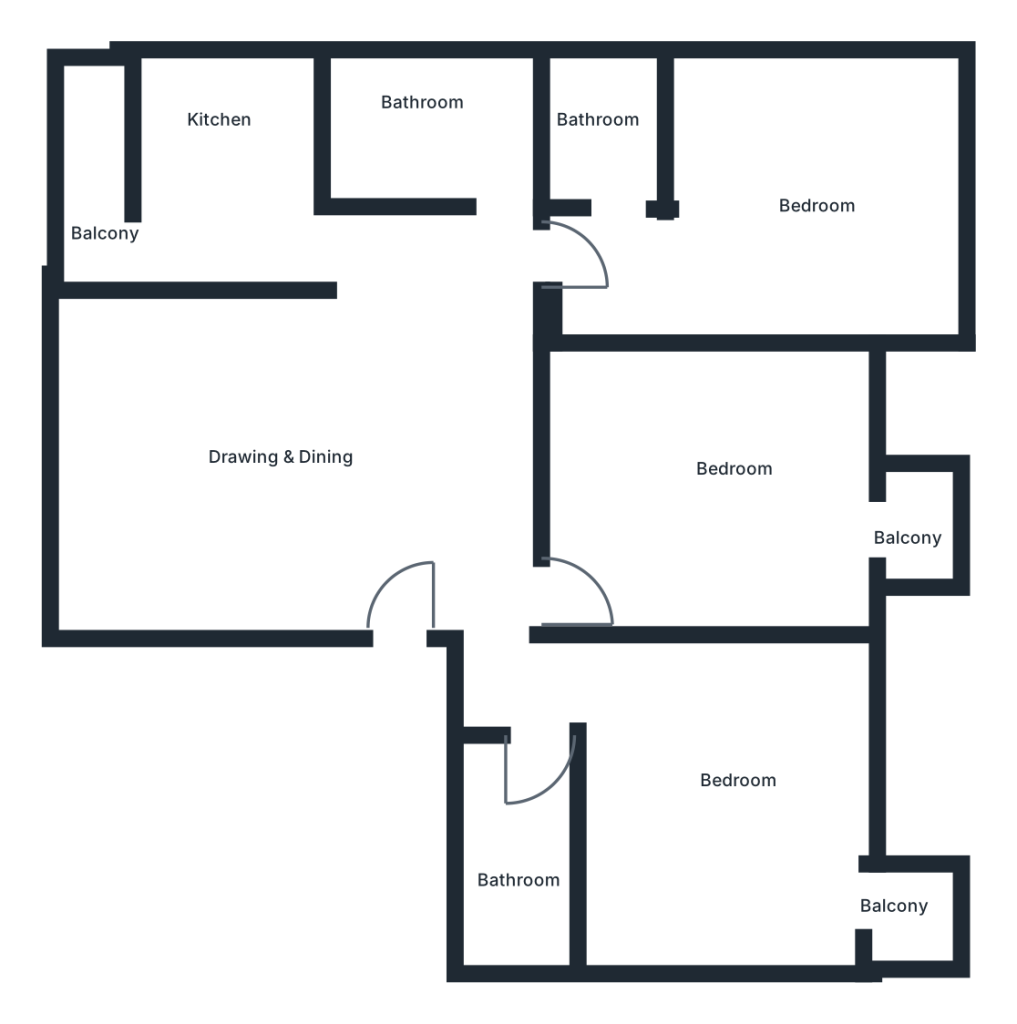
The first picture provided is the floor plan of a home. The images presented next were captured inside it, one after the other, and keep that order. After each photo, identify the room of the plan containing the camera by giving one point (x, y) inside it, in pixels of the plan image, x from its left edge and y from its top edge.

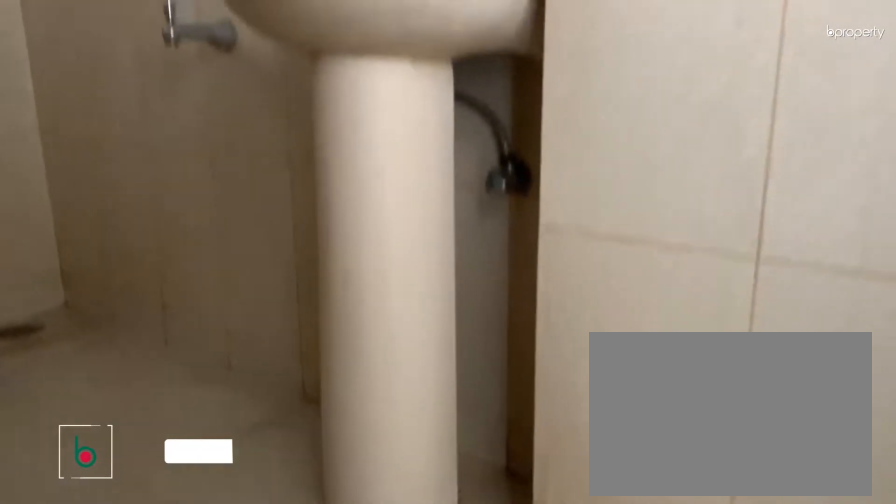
(521, 826)
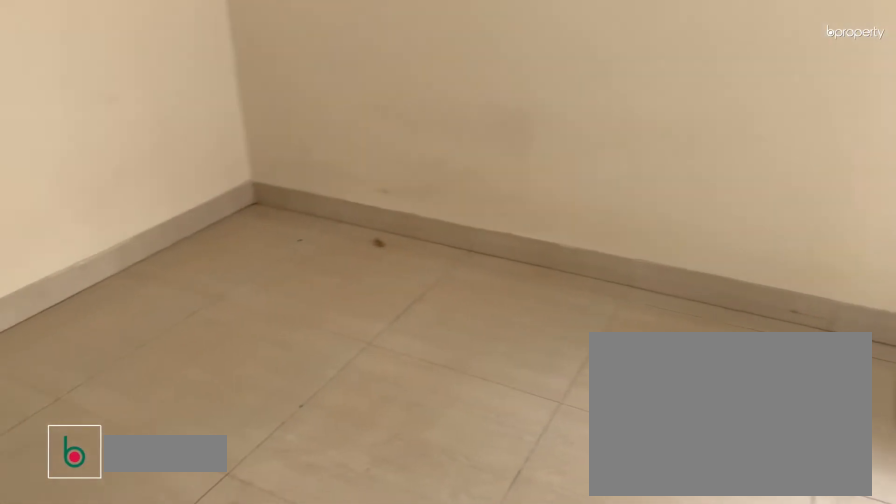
(755, 524)
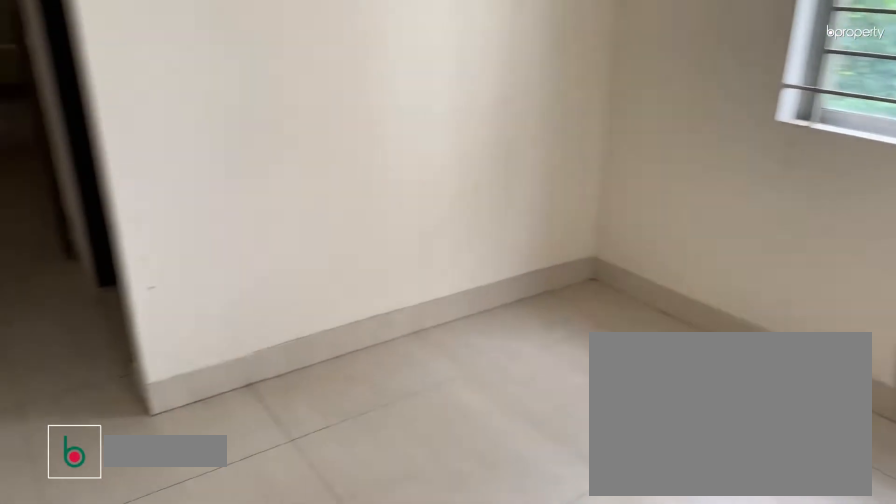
(788, 211)
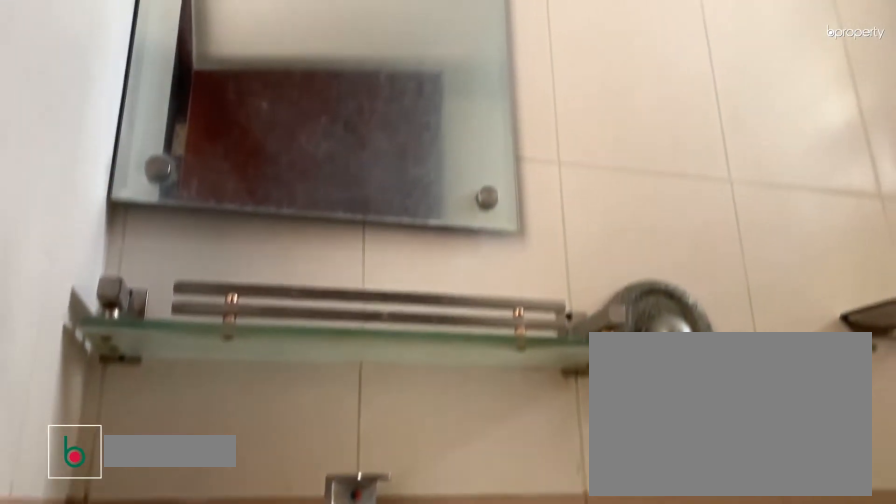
(614, 147)
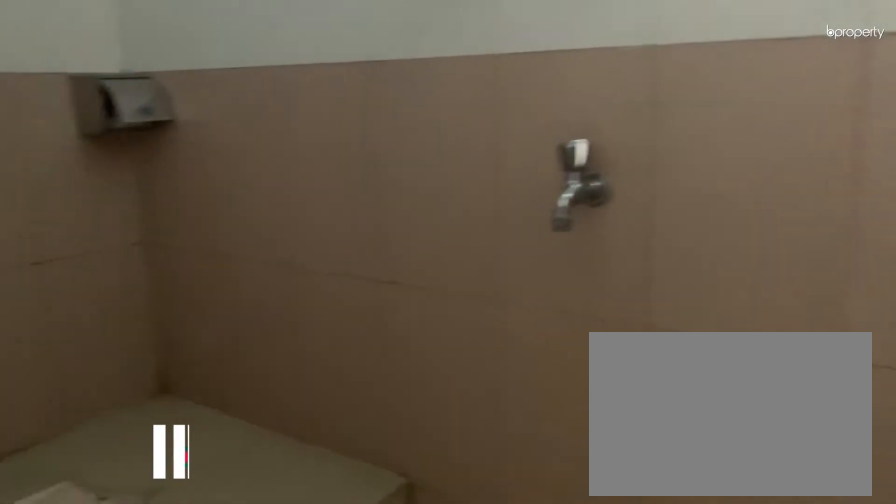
(465, 126)
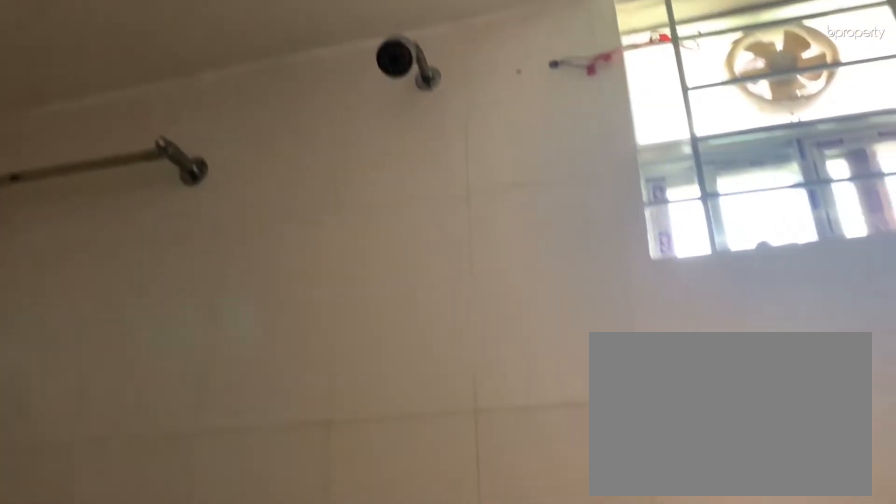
(465, 126)
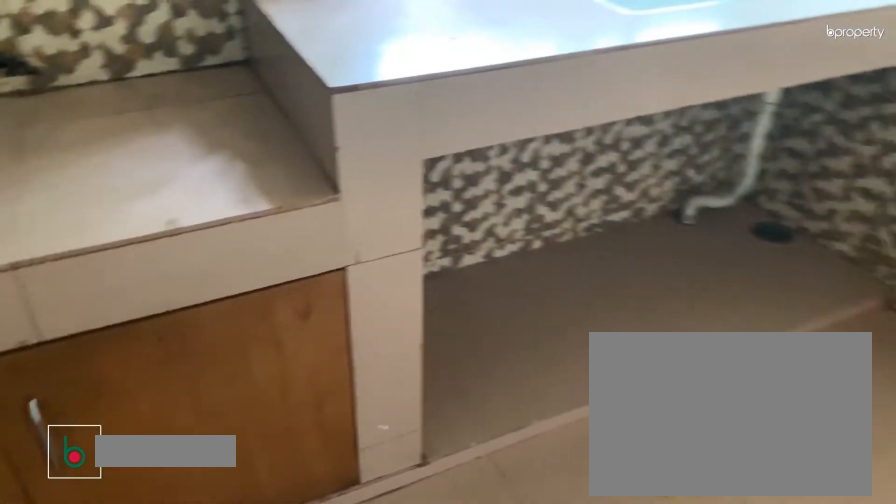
(233, 156)
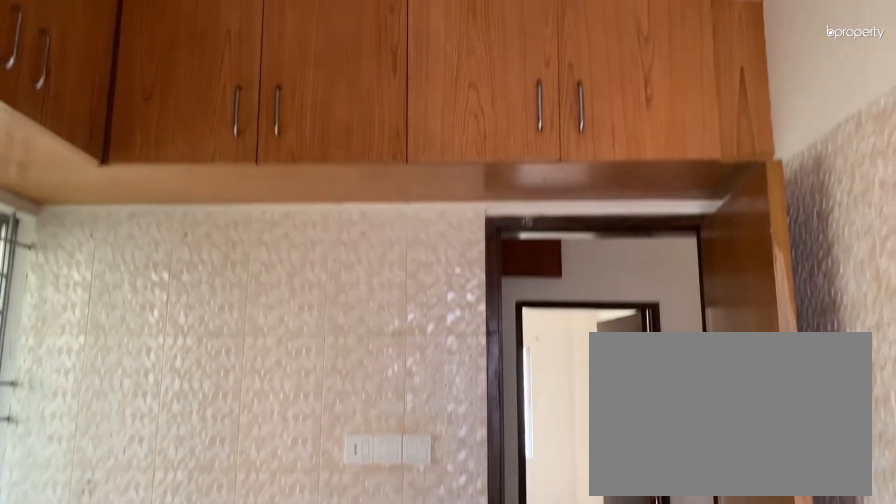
(233, 156)
